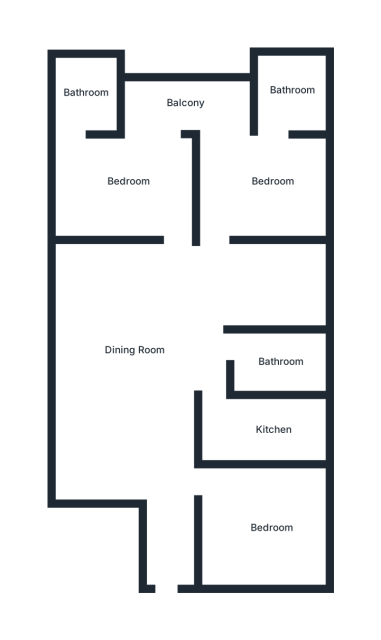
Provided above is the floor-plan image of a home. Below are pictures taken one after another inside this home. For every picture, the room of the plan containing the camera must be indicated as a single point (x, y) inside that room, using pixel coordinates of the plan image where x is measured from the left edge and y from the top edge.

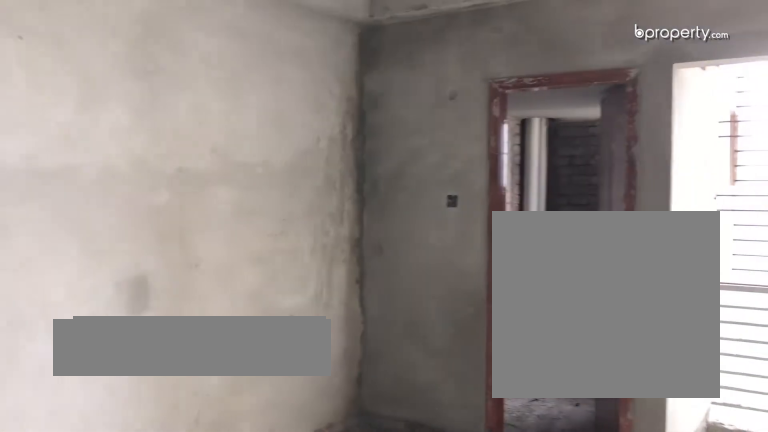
(129, 182)
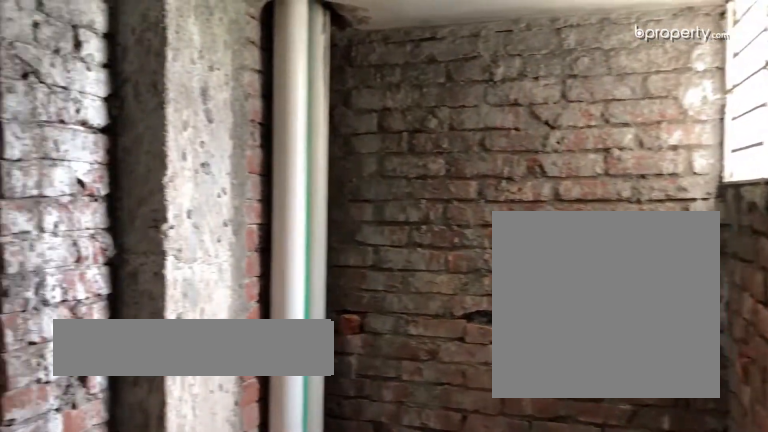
(90, 93)
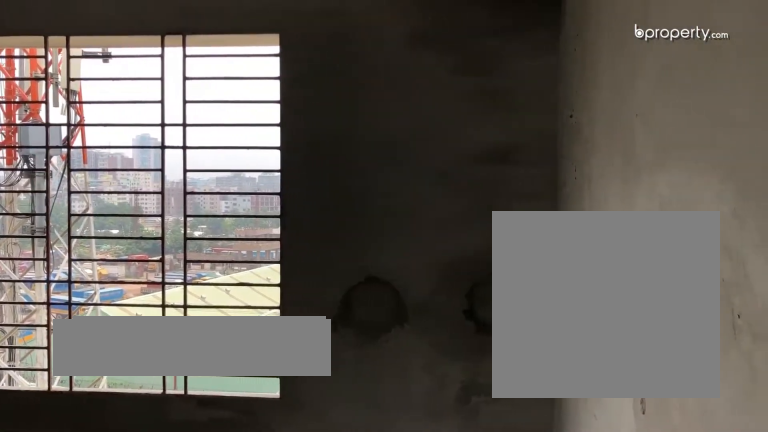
(272, 181)
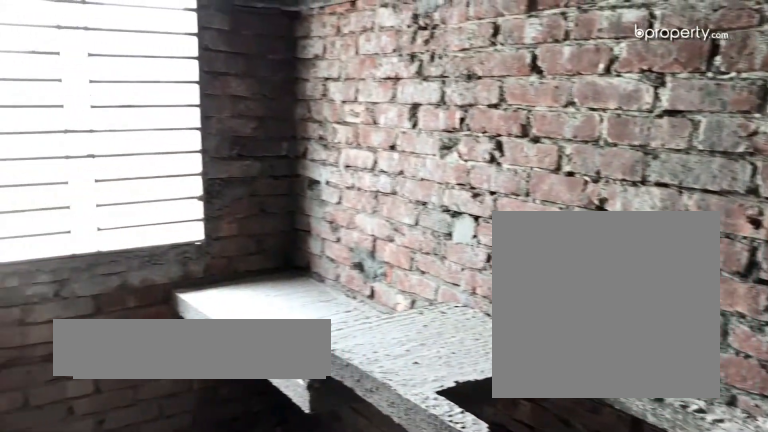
(276, 427)
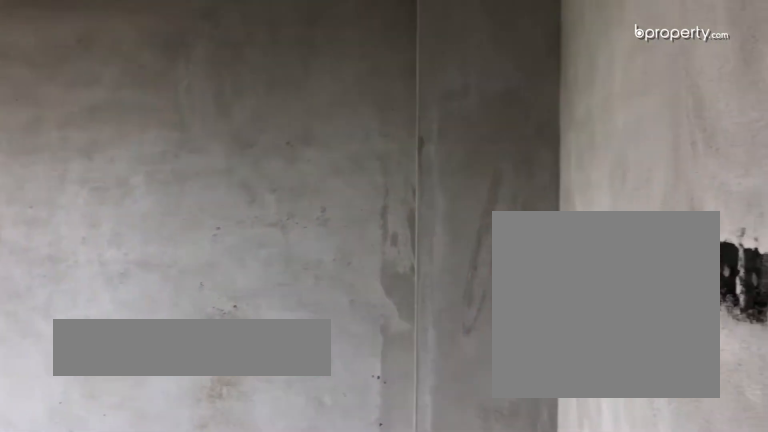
(274, 534)
